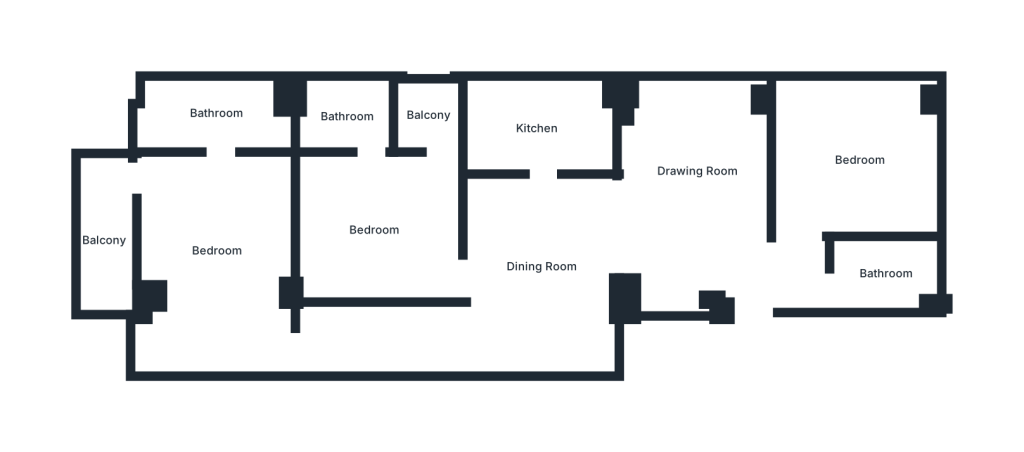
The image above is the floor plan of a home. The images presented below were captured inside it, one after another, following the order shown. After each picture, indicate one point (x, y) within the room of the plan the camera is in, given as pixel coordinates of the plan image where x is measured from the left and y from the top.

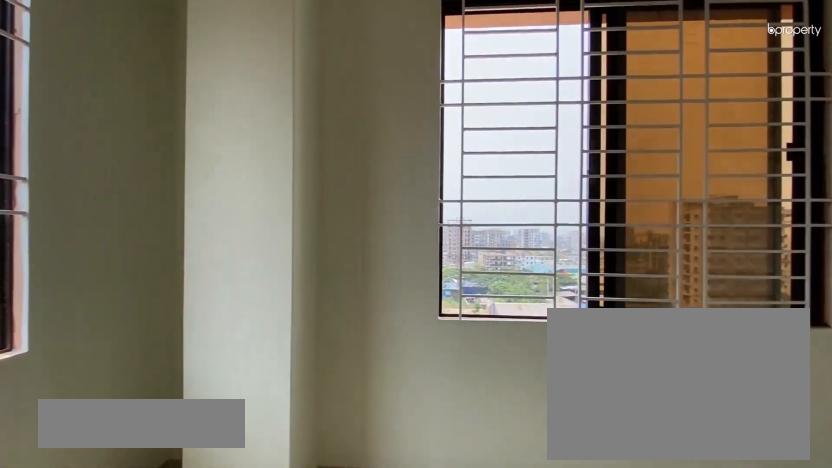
(858, 160)
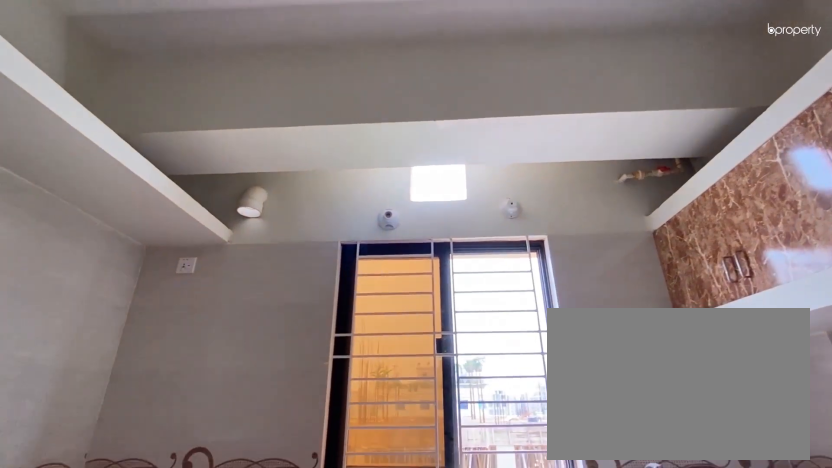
(536, 129)
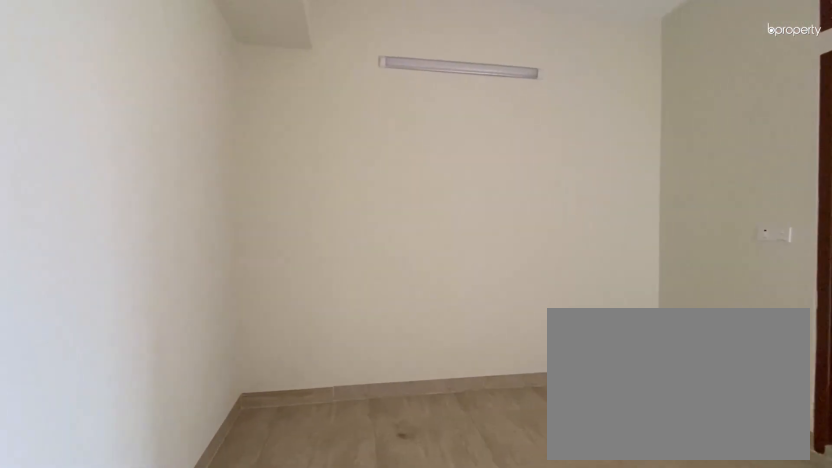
(373, 231)
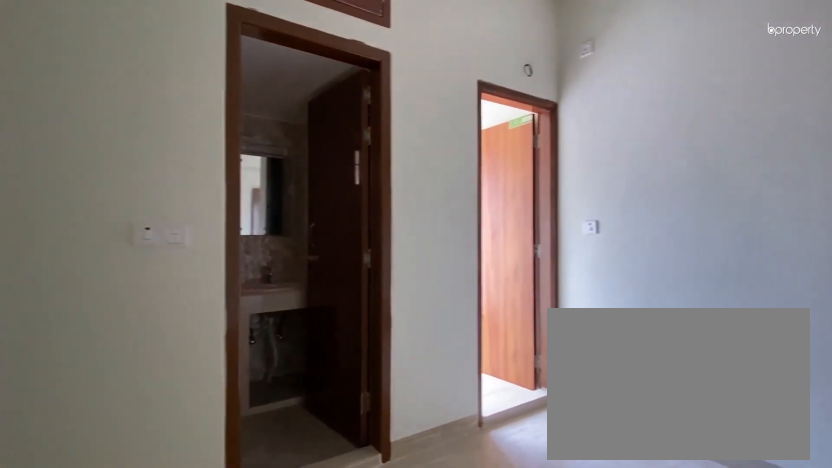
(373, 231)
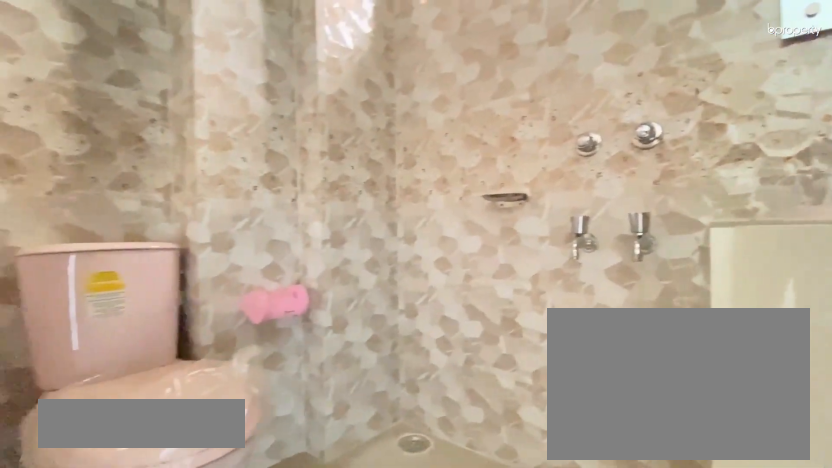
(344, 117)
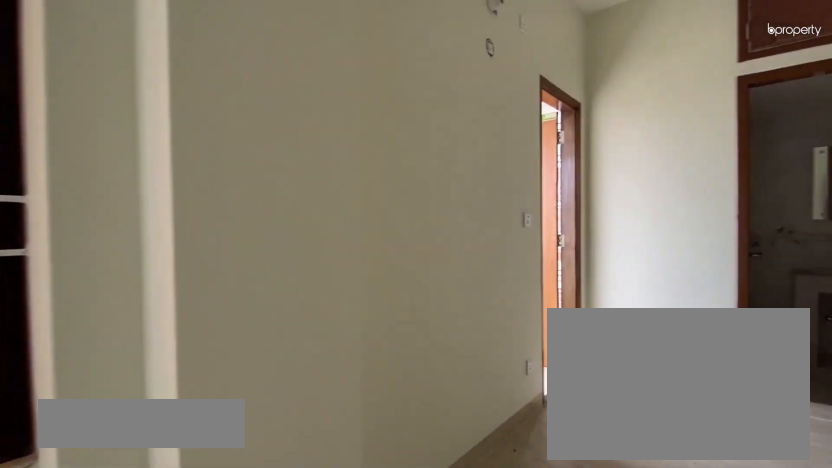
(215, 252)
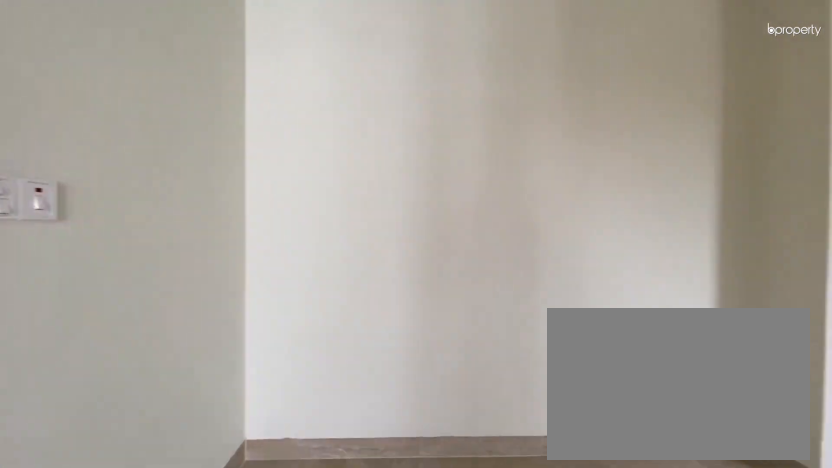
(215, 252)
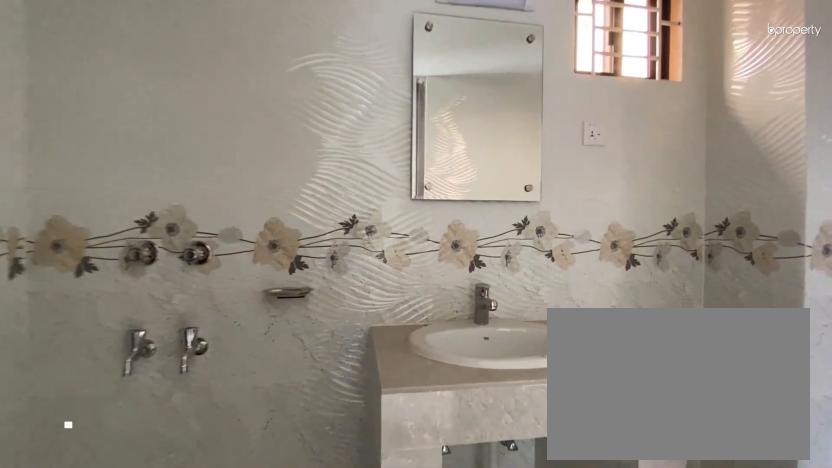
(216, 114)
